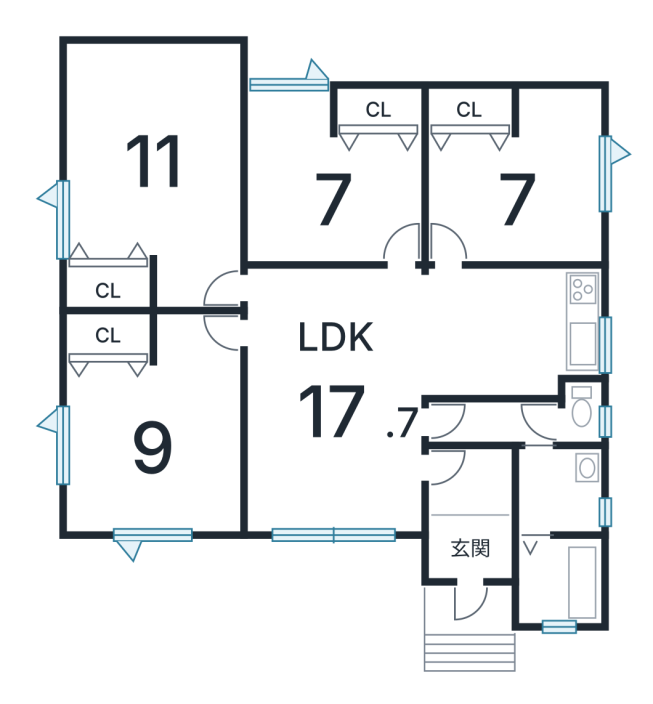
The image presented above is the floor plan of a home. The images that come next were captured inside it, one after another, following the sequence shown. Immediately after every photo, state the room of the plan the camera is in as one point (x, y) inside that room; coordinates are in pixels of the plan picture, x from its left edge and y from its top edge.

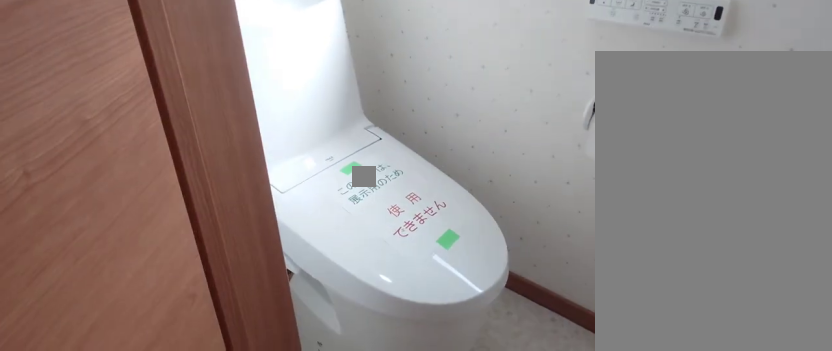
(580, 413)
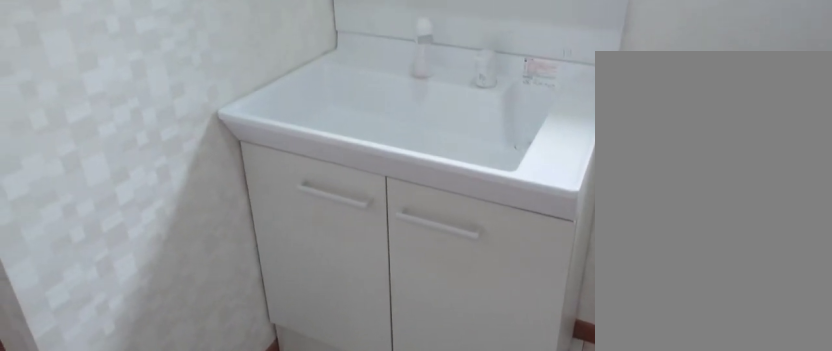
(554, 498)
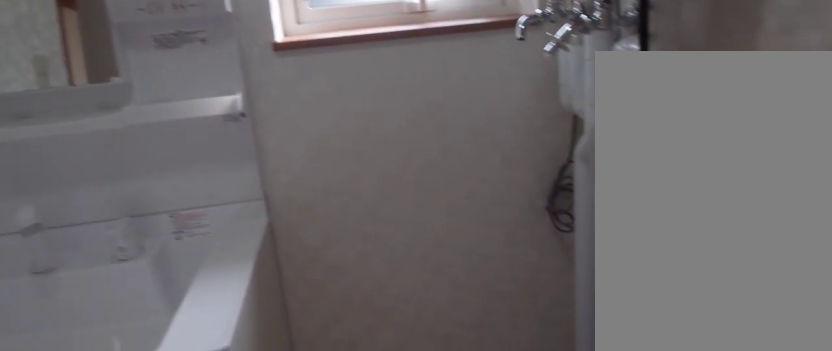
(554, 498)
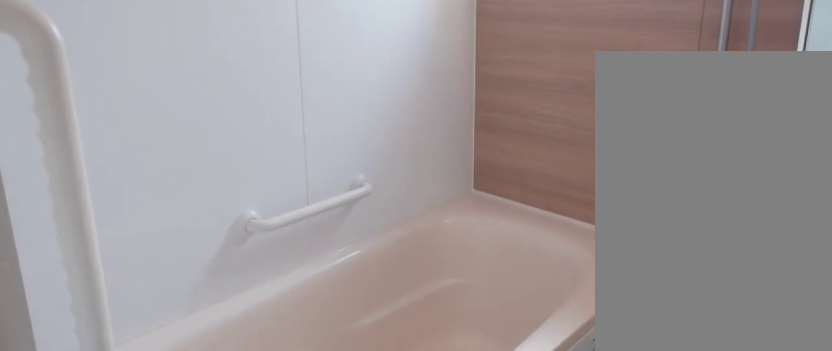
(558, 590)
